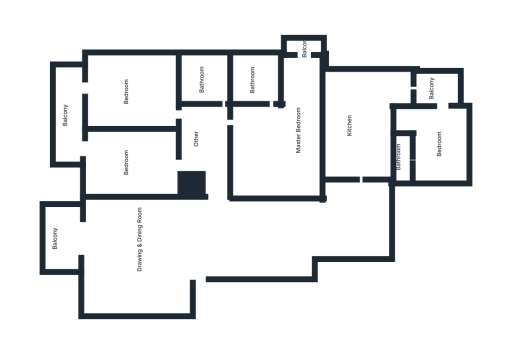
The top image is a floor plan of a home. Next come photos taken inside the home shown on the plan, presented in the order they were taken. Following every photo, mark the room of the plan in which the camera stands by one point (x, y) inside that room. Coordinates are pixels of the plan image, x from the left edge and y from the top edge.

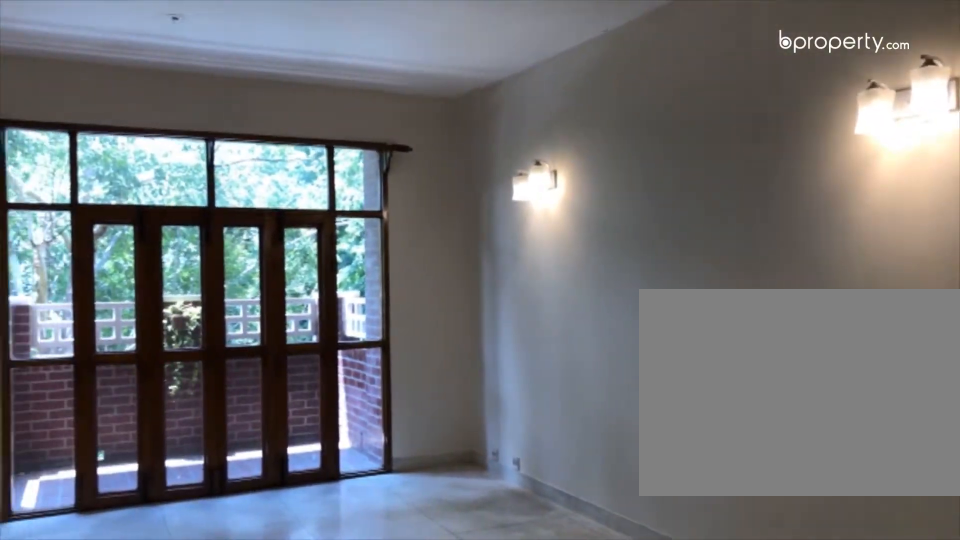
(223, 244)
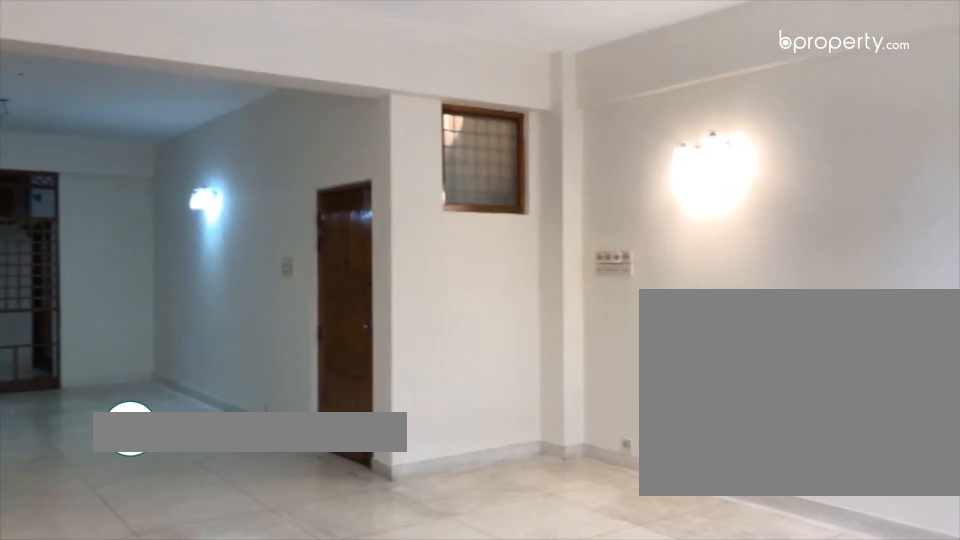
(223, 241)
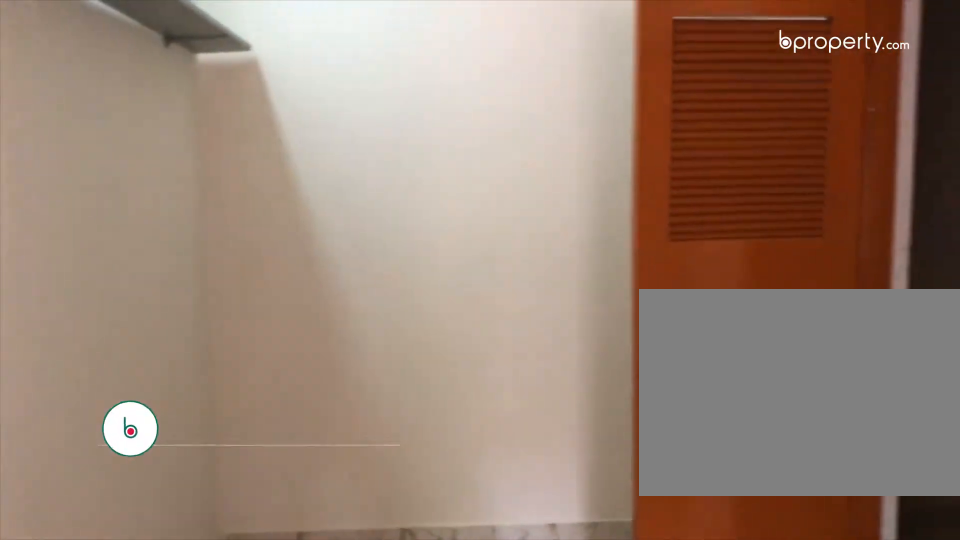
(435, 143)
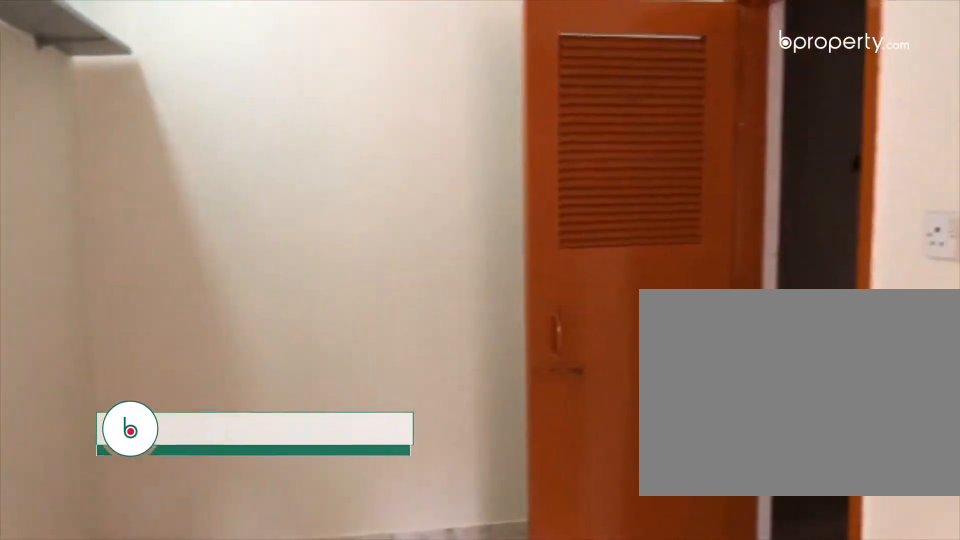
(435, 143)
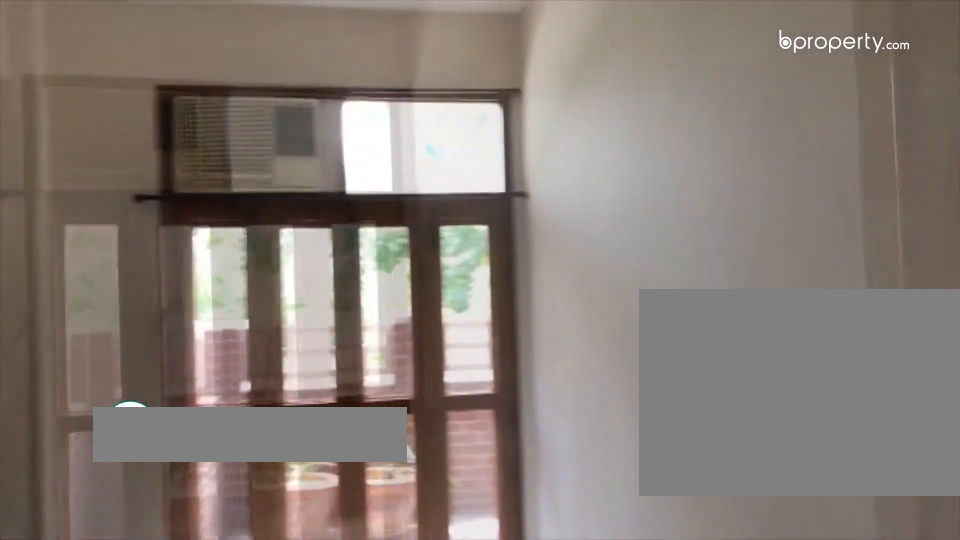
(138, 157)
